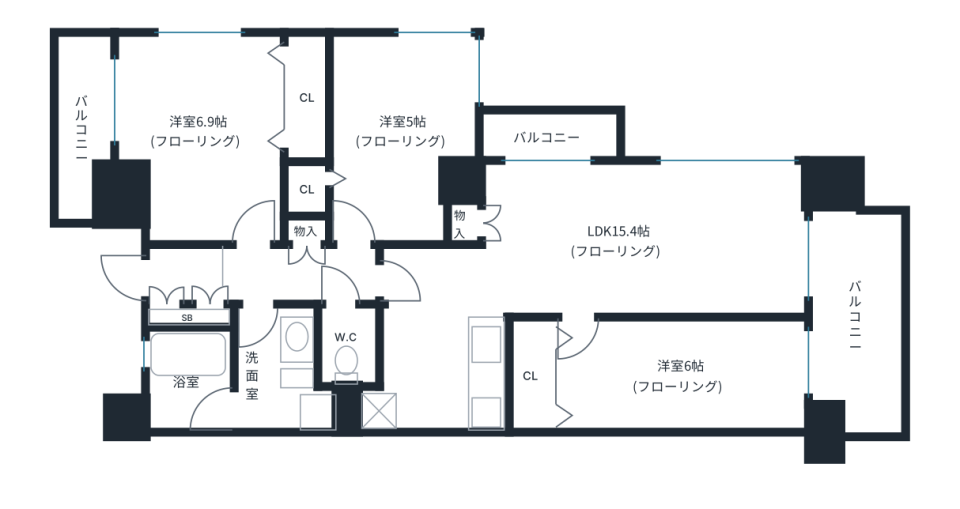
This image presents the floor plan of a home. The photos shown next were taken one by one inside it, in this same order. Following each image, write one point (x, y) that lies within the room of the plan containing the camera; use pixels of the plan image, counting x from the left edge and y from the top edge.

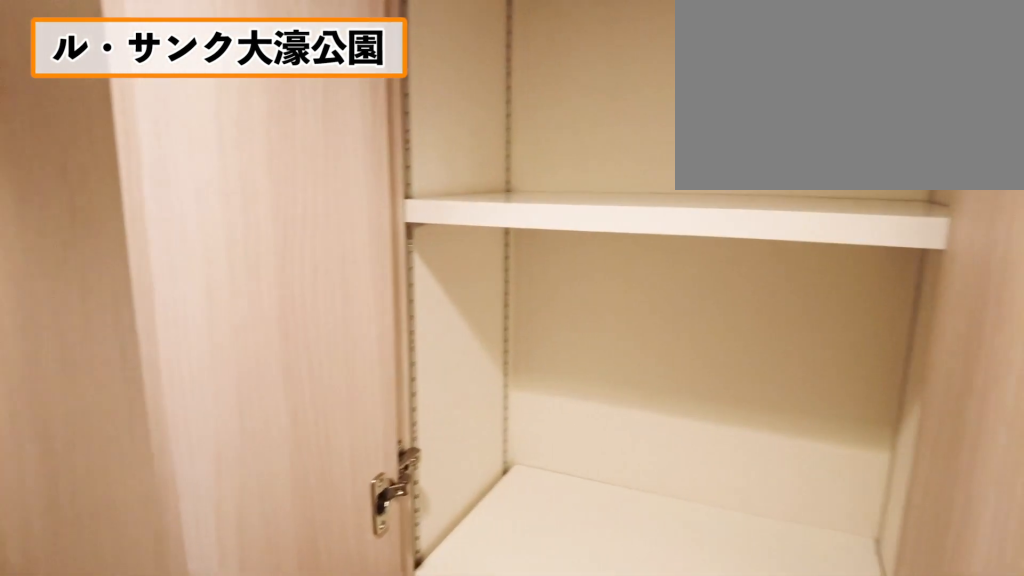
(305, 269)
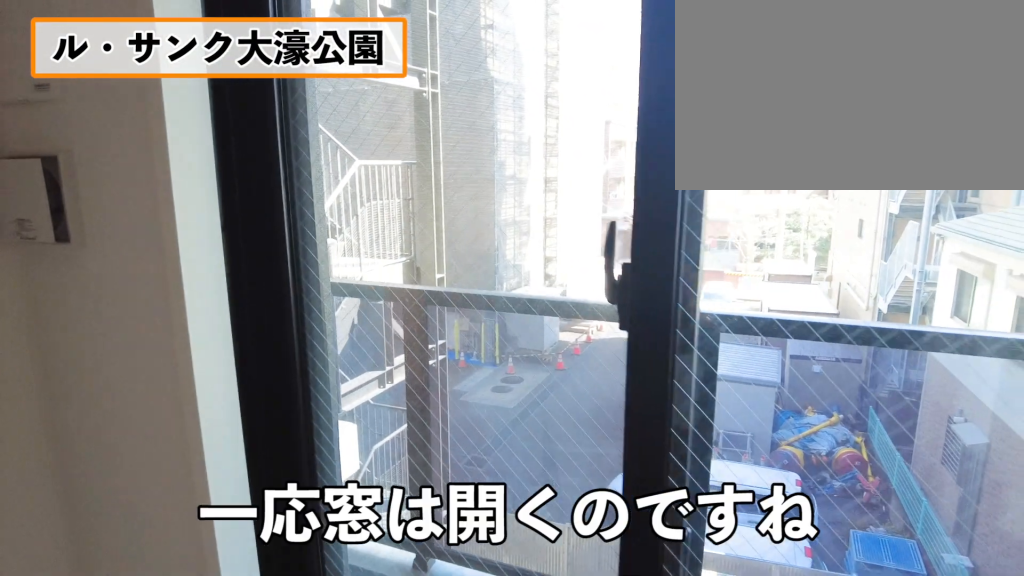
(199, 129)
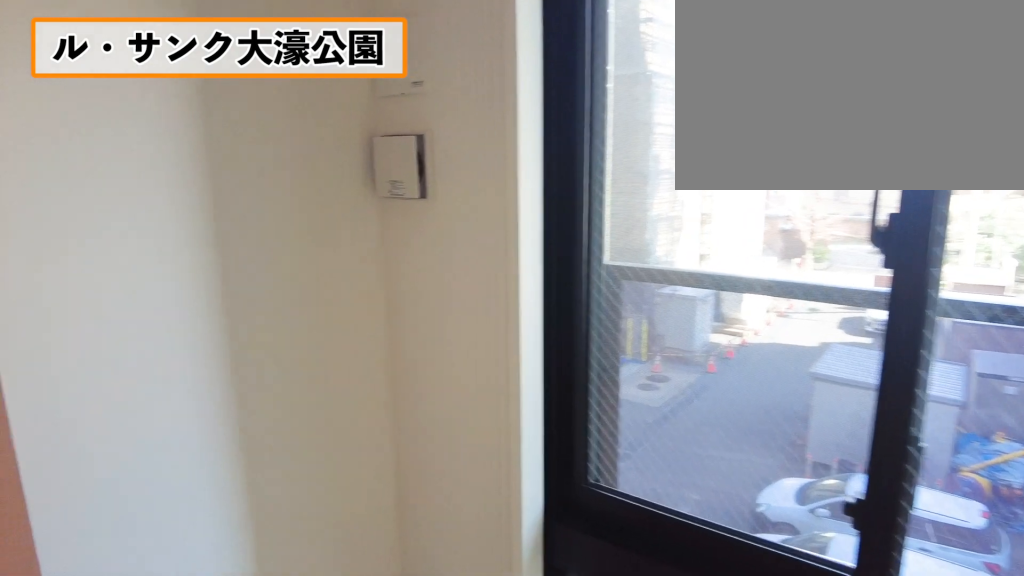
(199, 129)
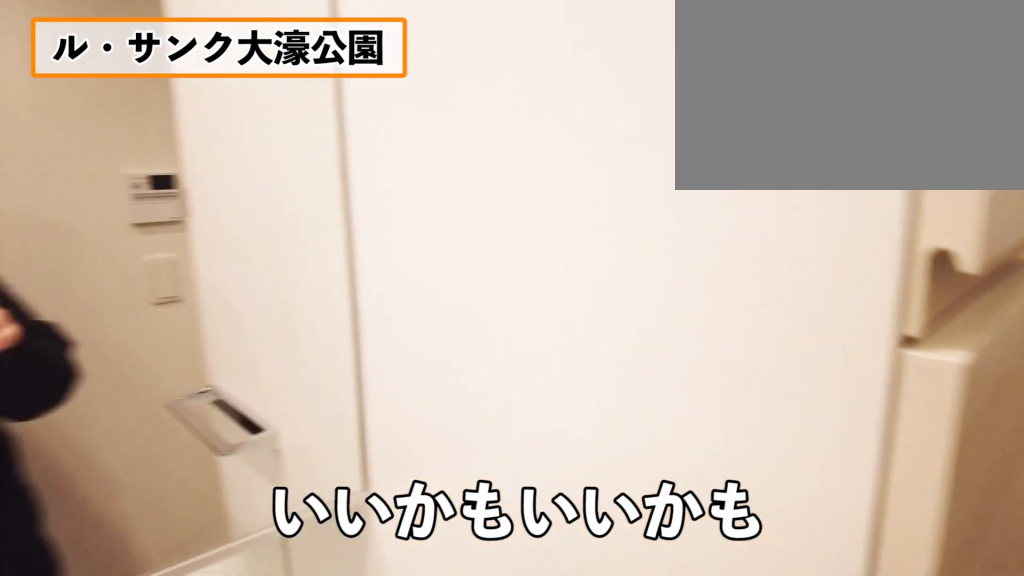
(266, 353)
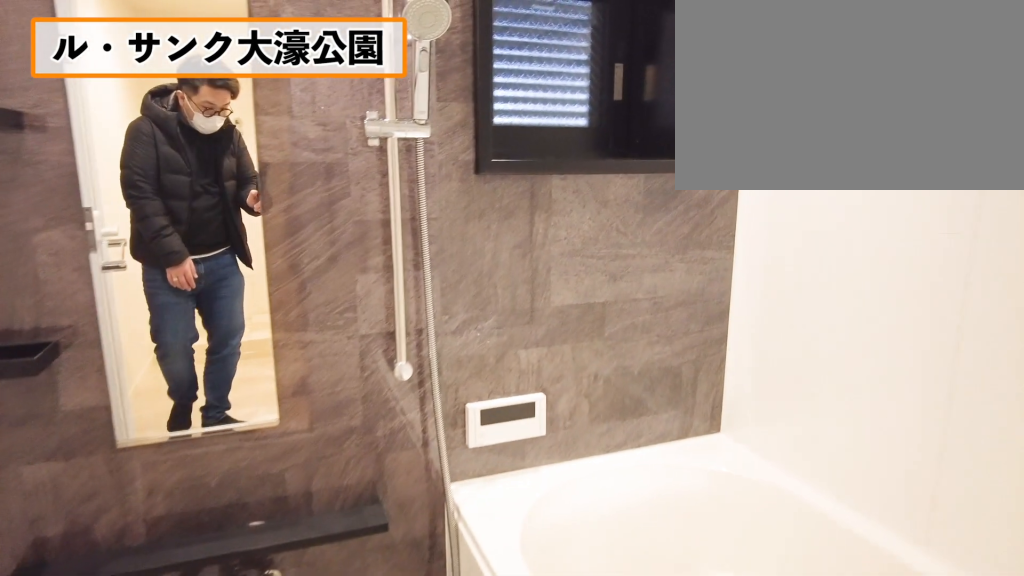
(204, 386)
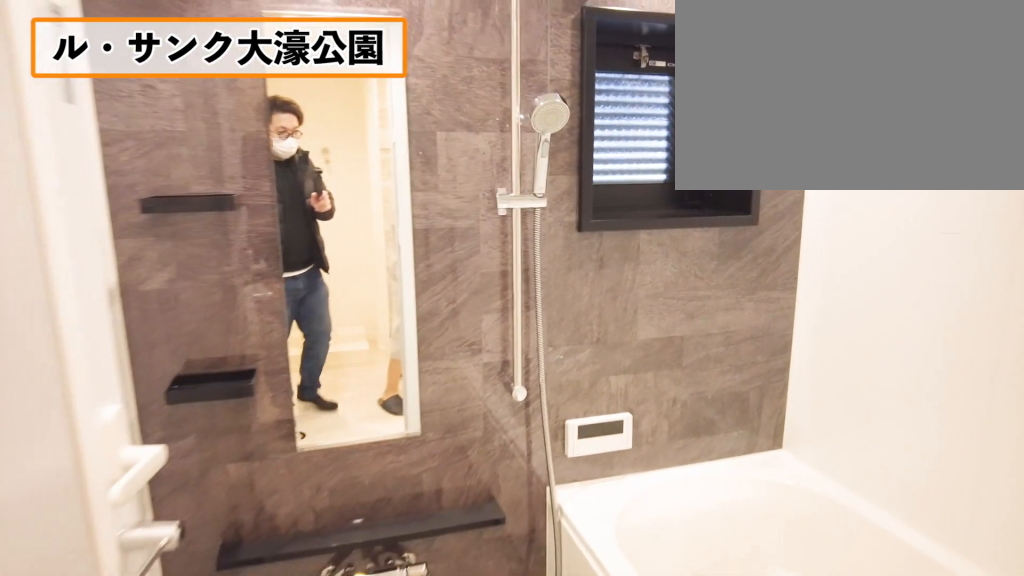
(205, 386)
